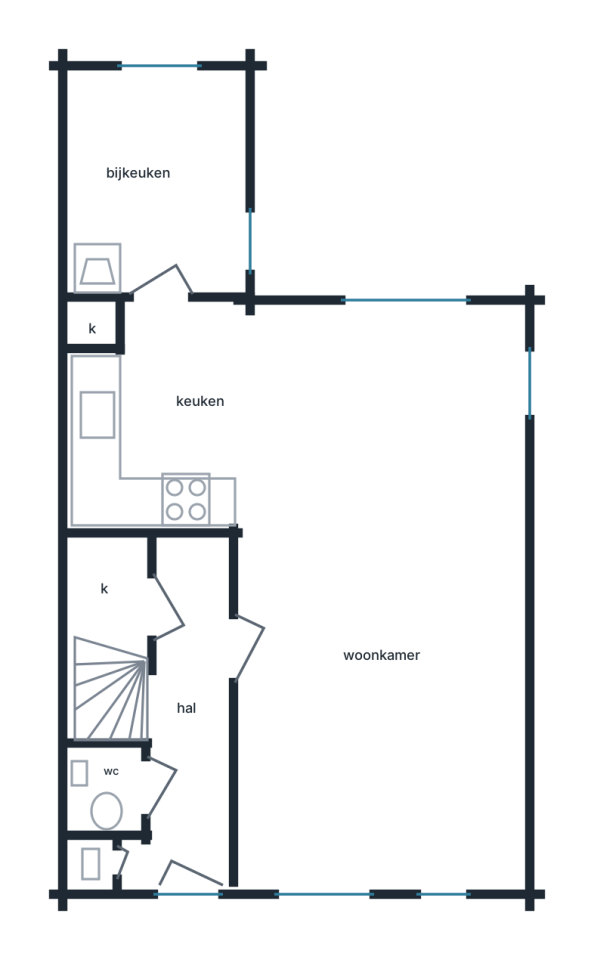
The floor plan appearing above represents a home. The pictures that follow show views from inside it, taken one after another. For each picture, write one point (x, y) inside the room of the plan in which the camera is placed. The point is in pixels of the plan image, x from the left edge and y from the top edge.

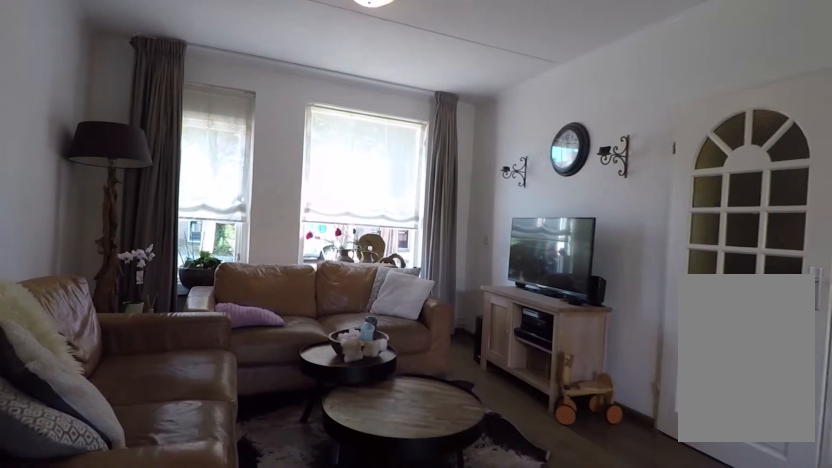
(378, 735)
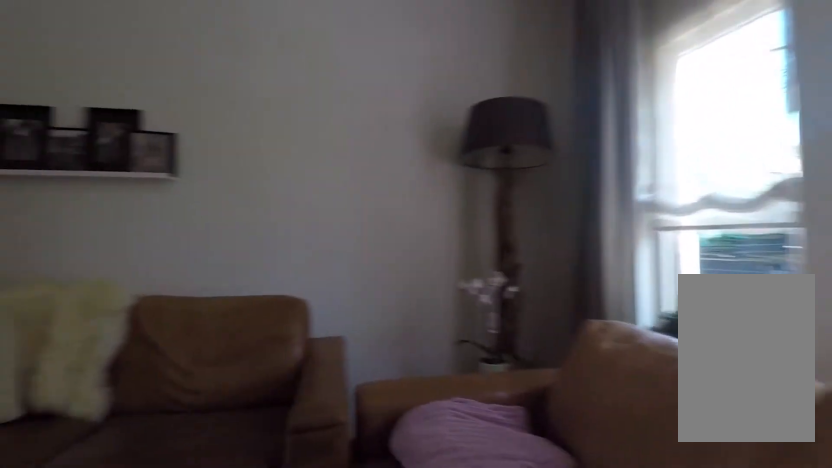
(378, 735)
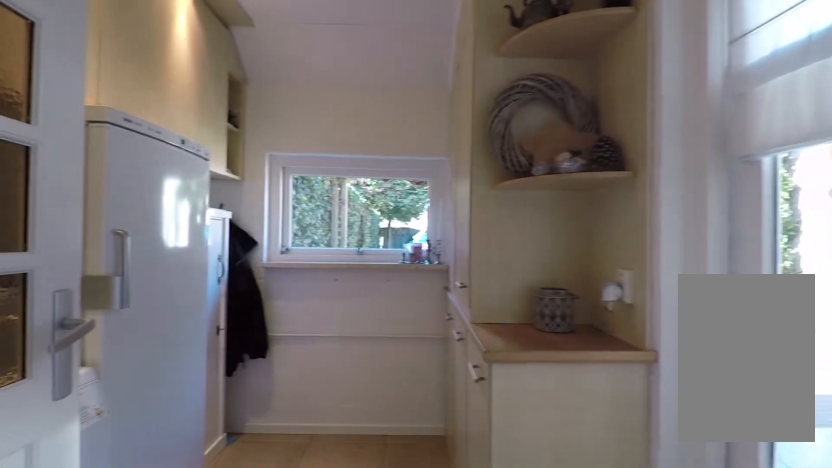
(156, 185)
